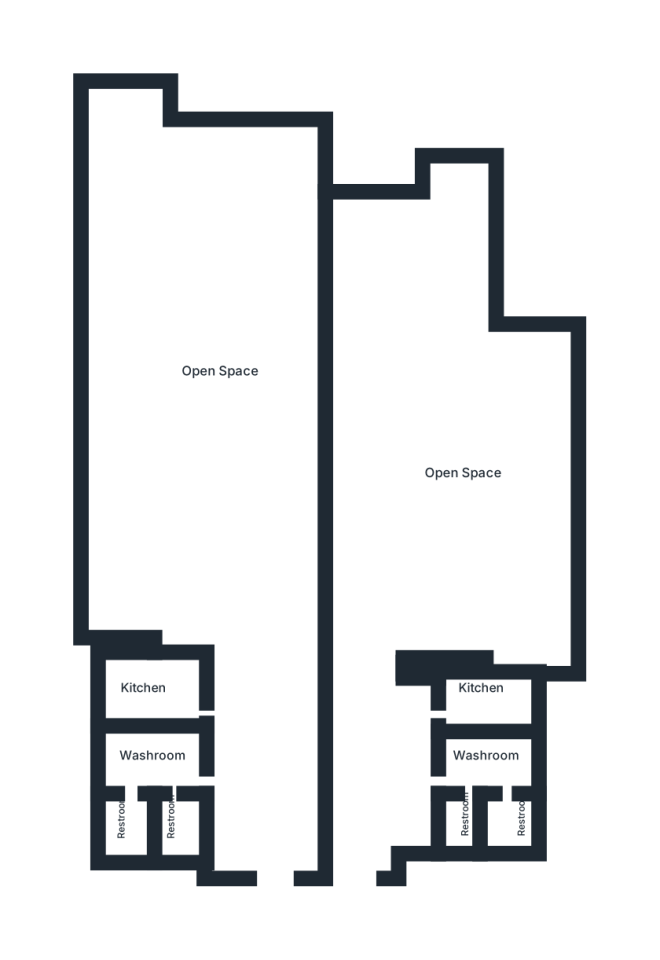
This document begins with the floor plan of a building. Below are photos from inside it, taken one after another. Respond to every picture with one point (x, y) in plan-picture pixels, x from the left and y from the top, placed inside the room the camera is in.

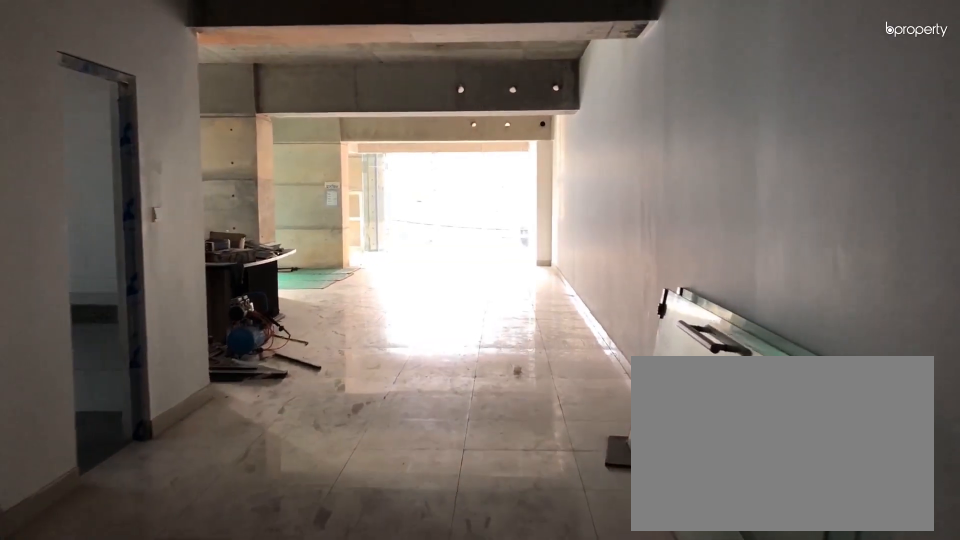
(274, 805)
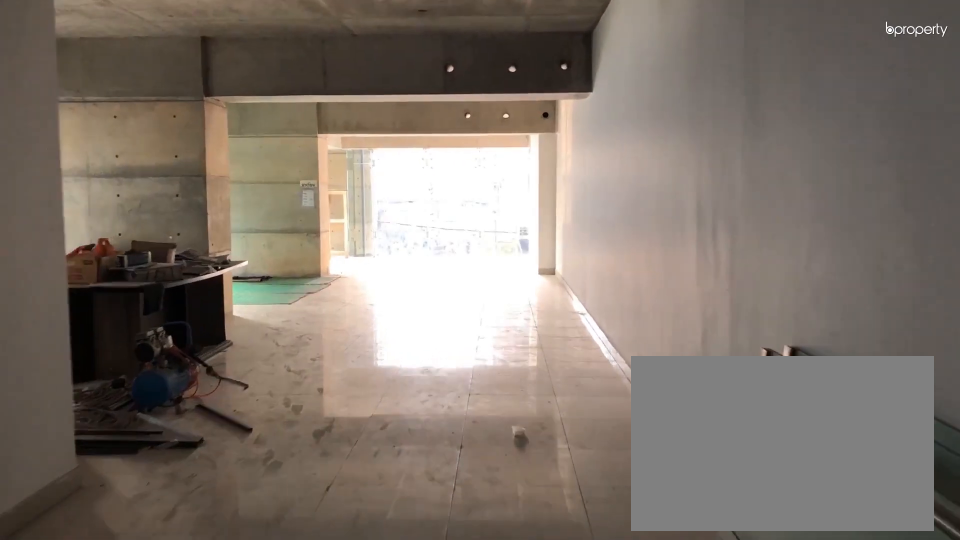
(274, 805)
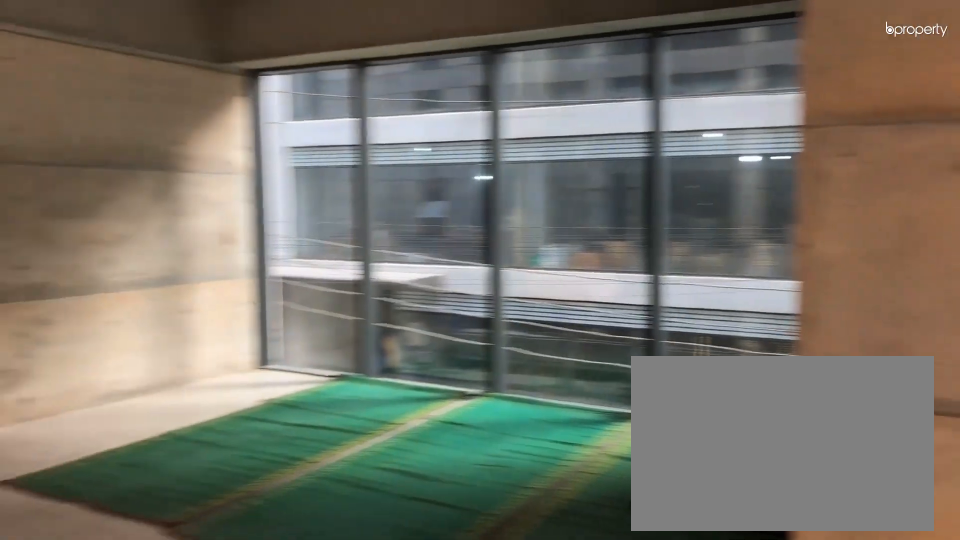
(218, 334)
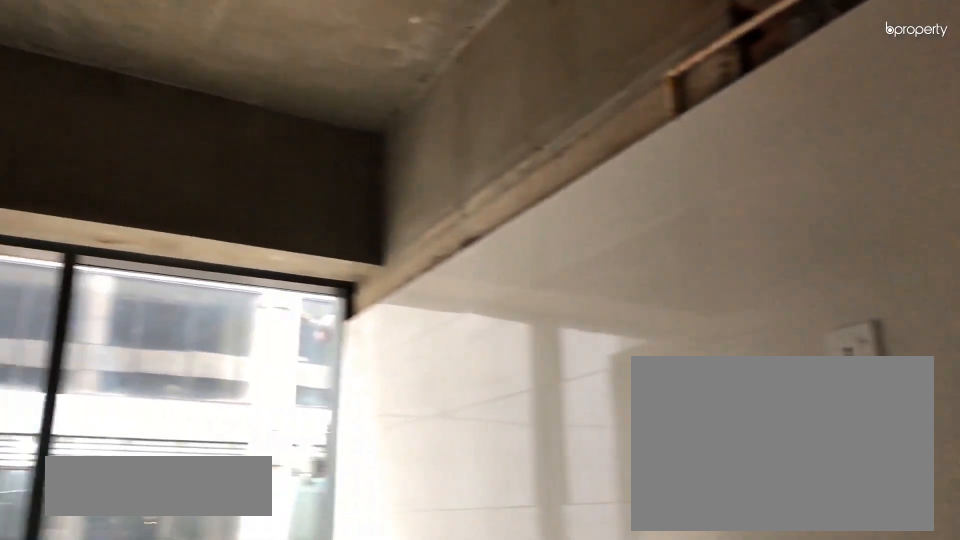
(155, 683)
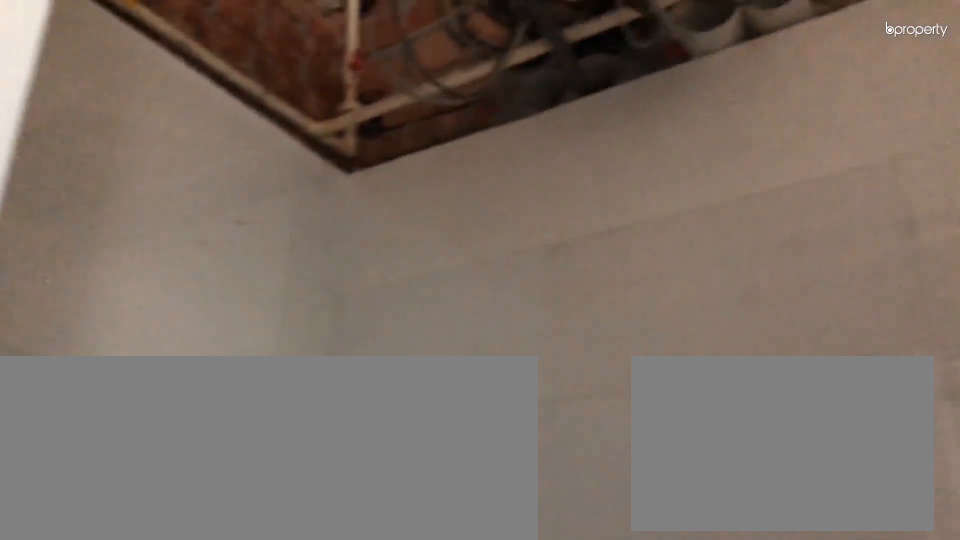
(176, 815)
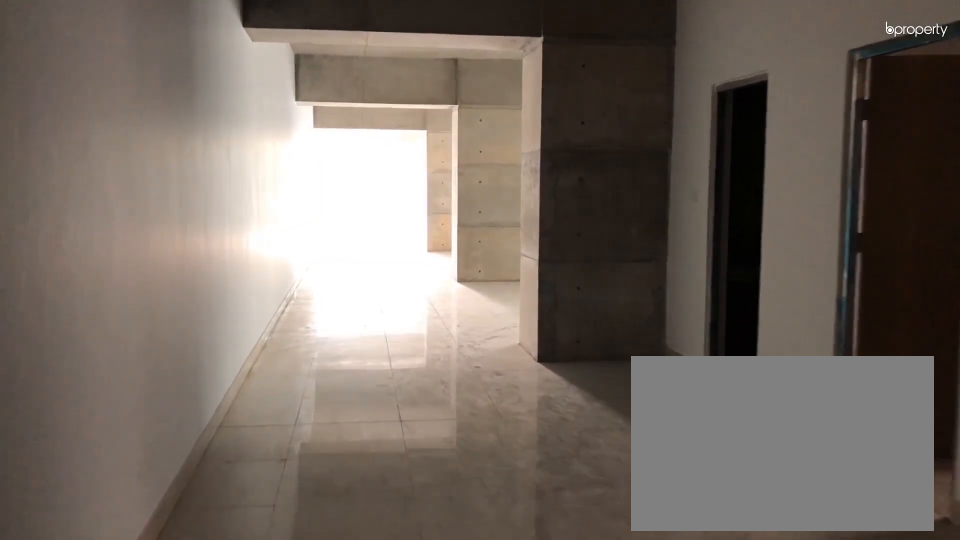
(369, 817)
